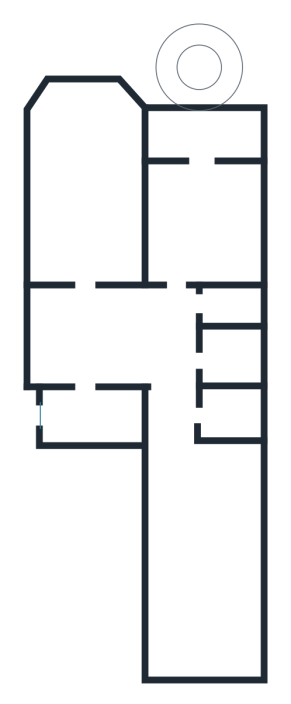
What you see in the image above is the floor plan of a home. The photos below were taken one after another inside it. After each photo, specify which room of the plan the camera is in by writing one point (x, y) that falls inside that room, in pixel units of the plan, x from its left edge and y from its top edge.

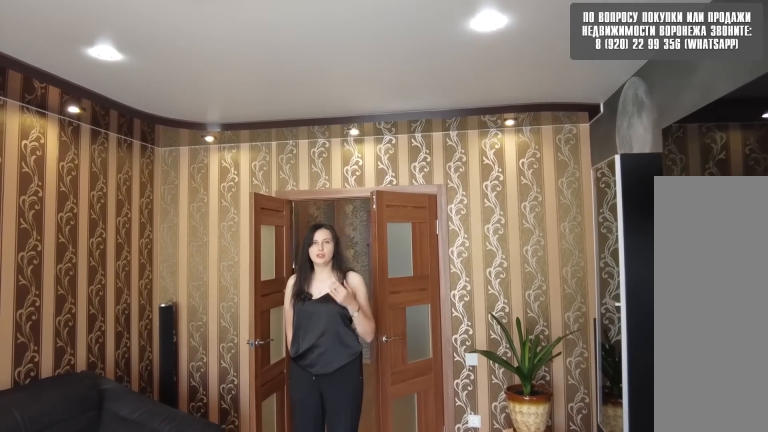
(84, 248)
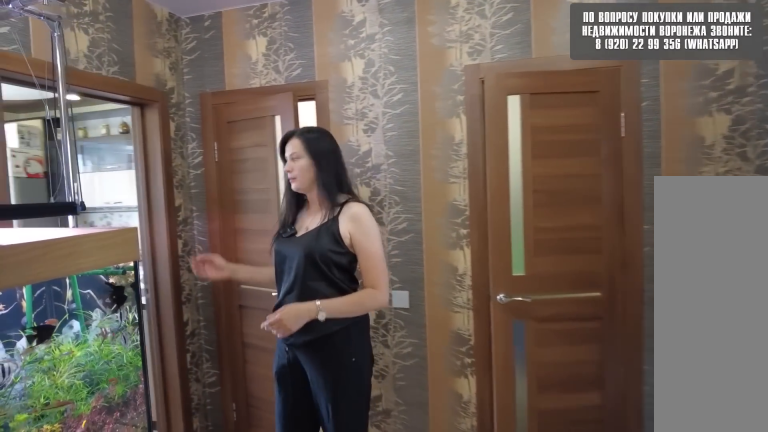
(88, 354)
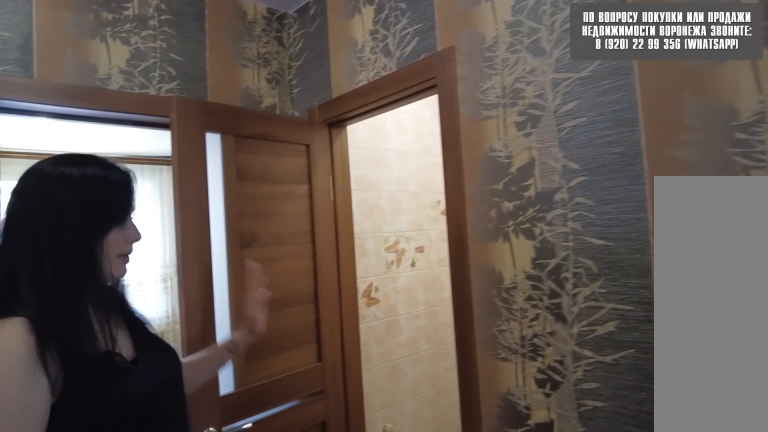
(174, 354)
